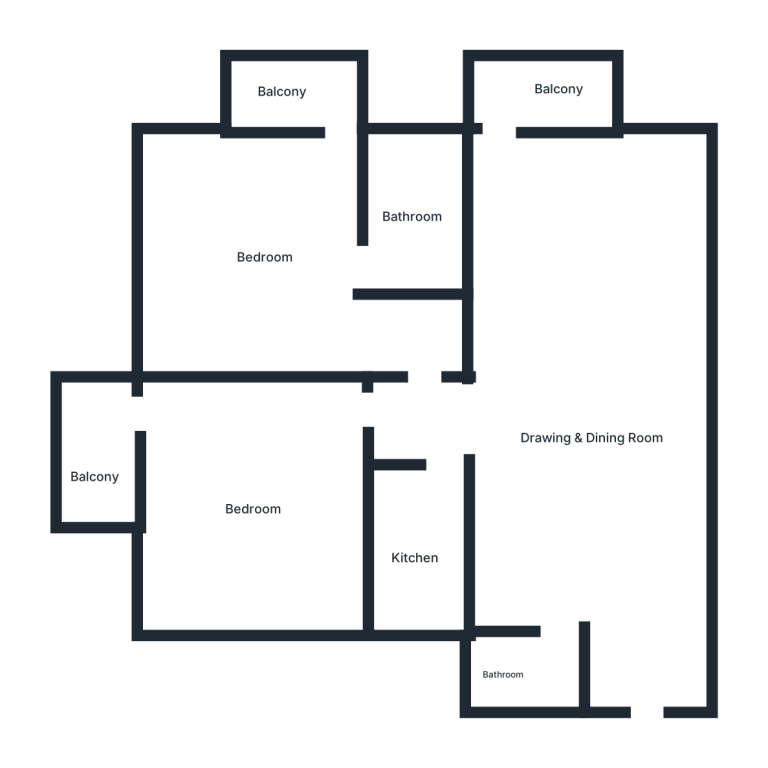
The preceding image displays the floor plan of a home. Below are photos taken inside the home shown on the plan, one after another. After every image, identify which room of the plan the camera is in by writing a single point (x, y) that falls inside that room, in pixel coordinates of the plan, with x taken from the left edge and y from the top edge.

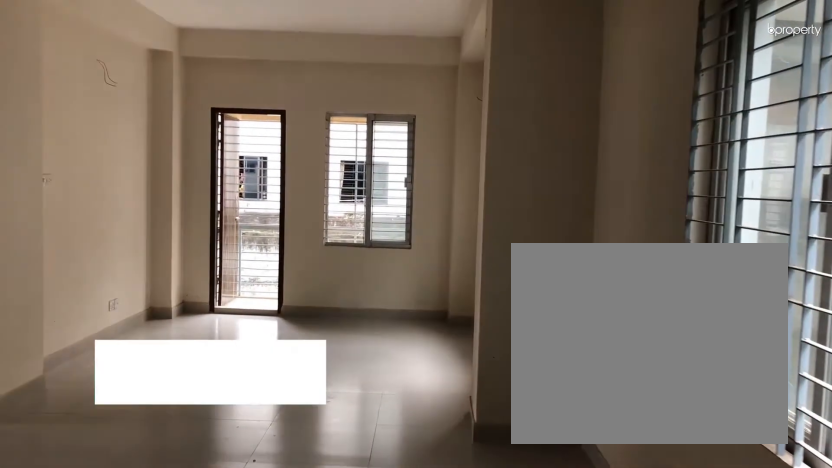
(642, 668)
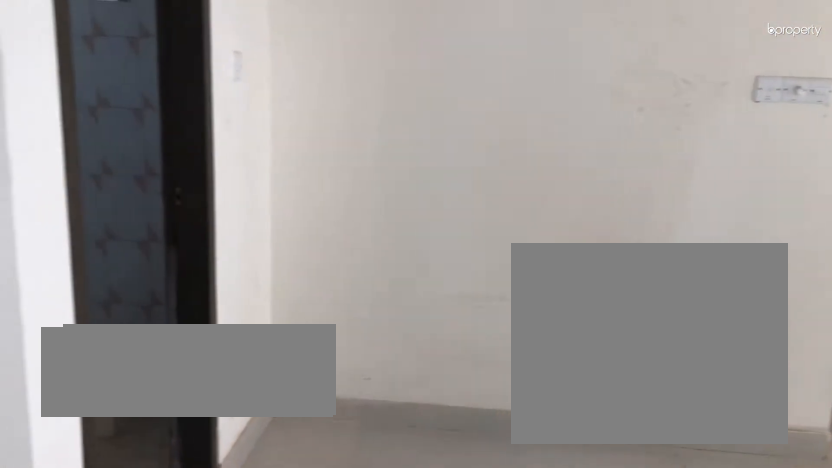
(574, 507)
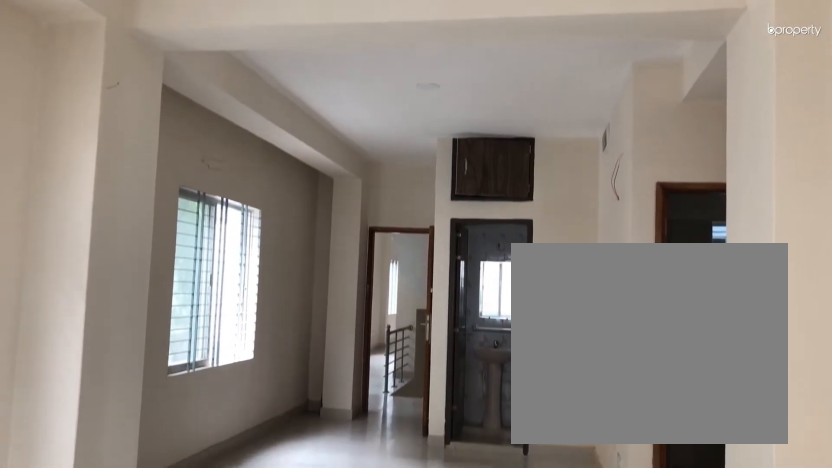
(594, 406)
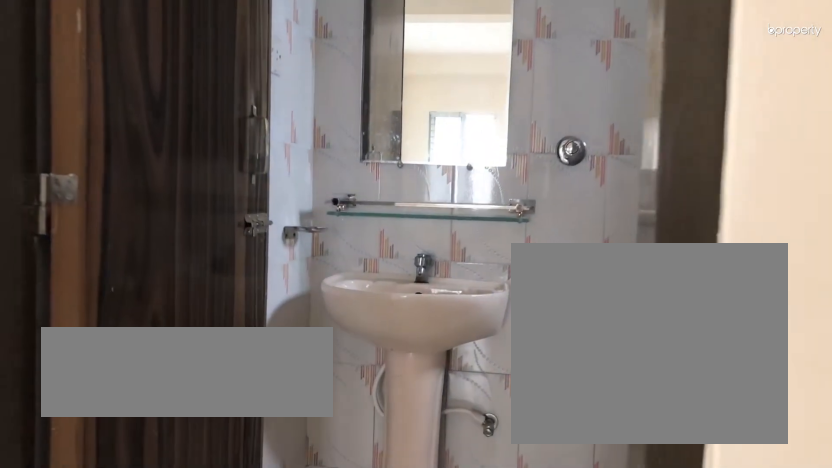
(527, 667)
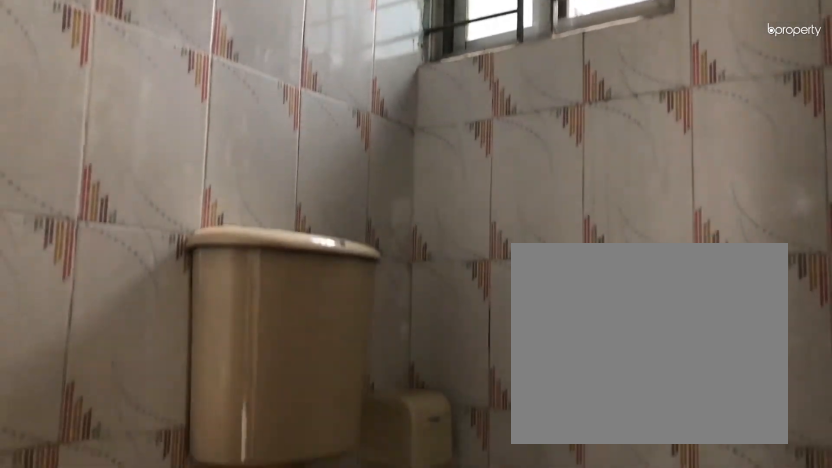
(527, 667)
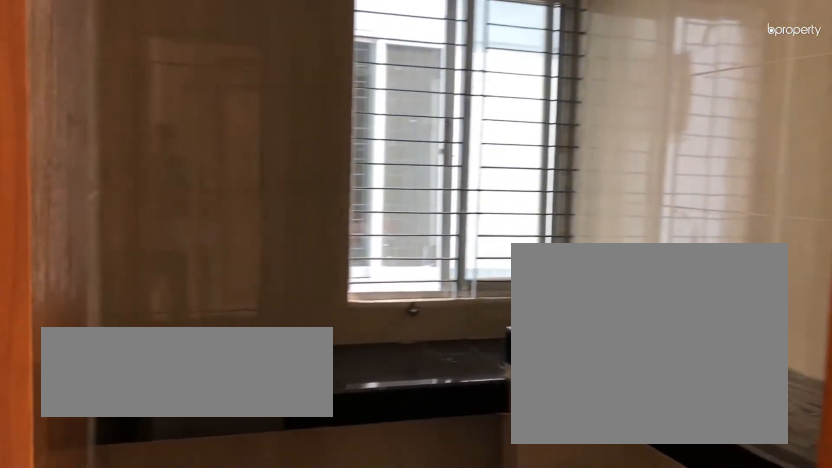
(447, 511)
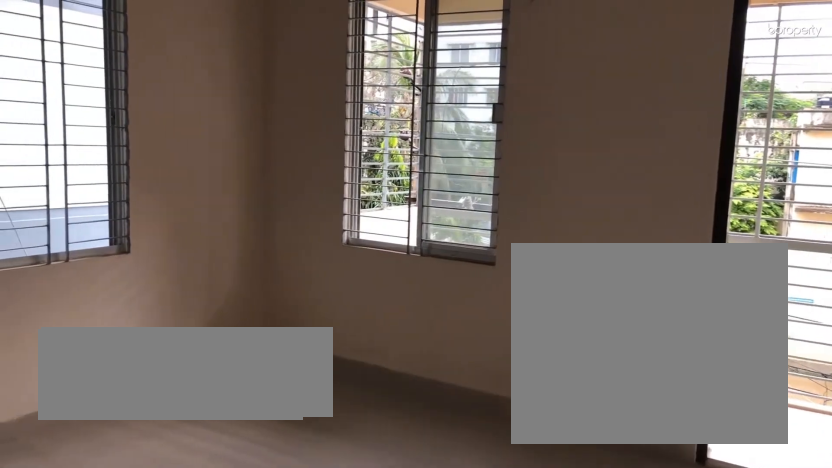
(255, 501)
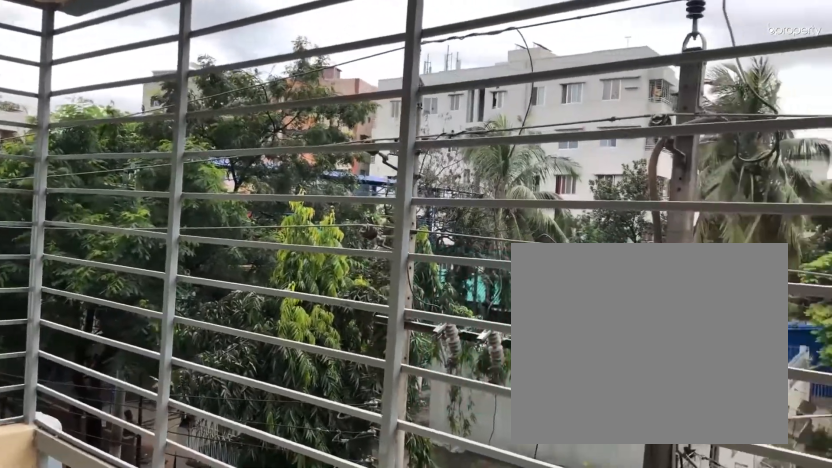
(94, 462)
